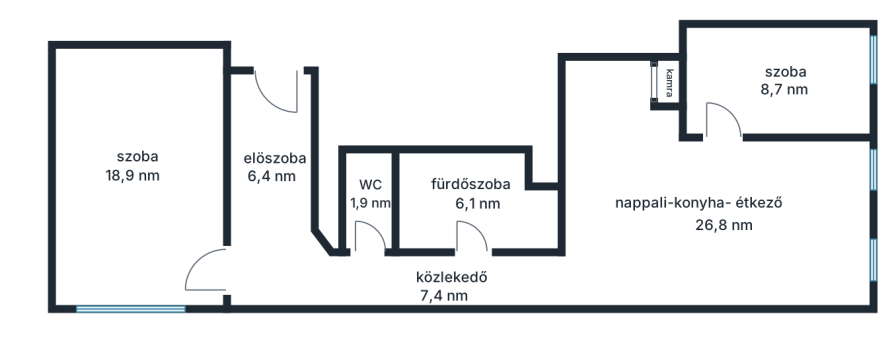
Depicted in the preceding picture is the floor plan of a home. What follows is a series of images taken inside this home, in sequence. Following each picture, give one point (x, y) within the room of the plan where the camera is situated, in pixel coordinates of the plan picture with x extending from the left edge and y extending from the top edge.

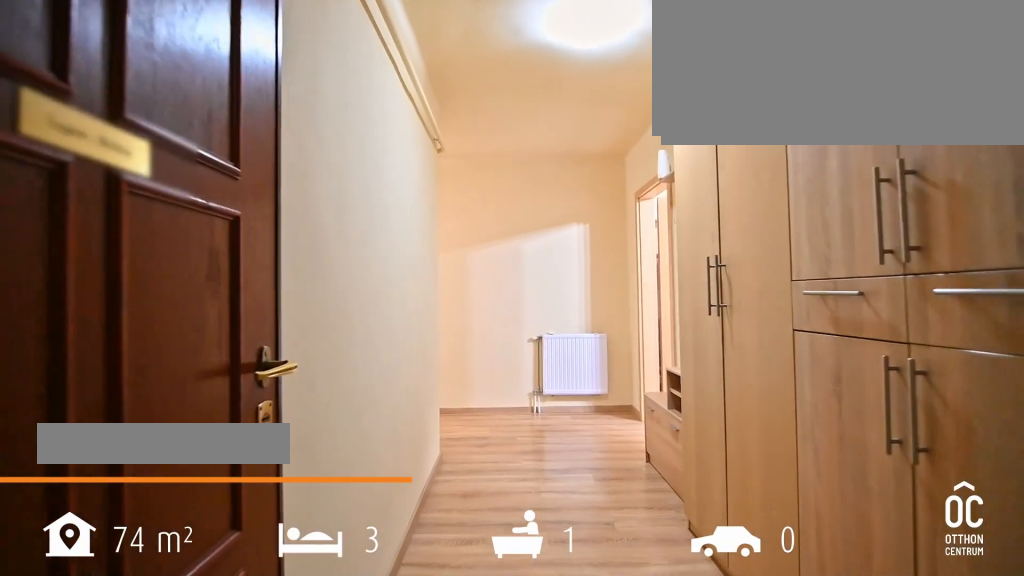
(269, 183)
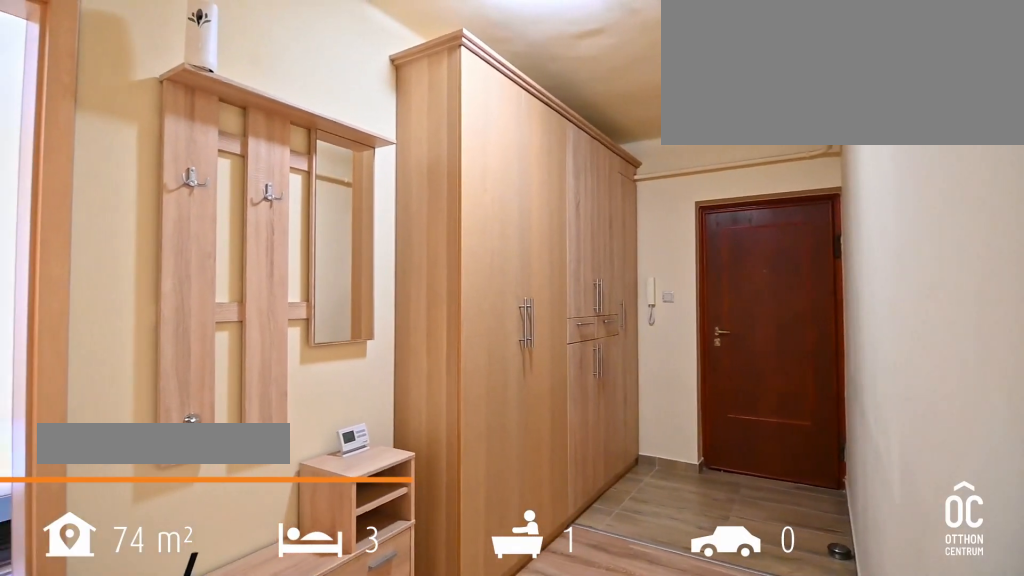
(269, 184)
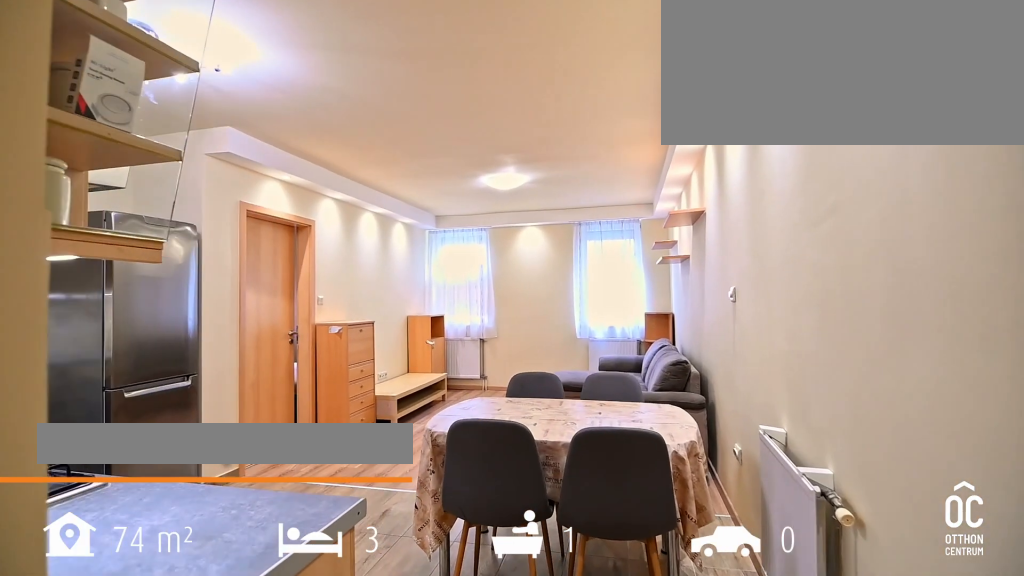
(715, 216)
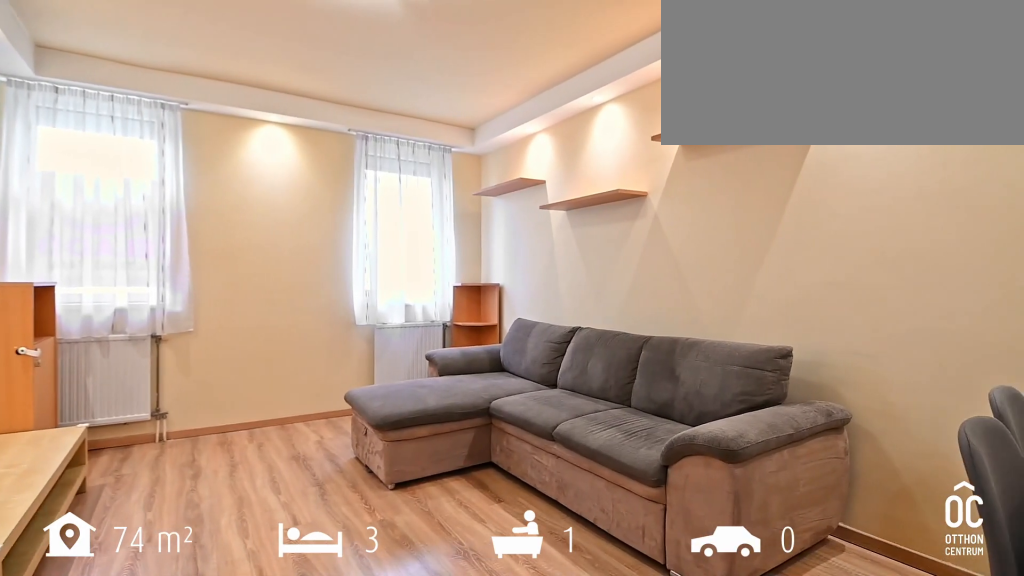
(715, 216)
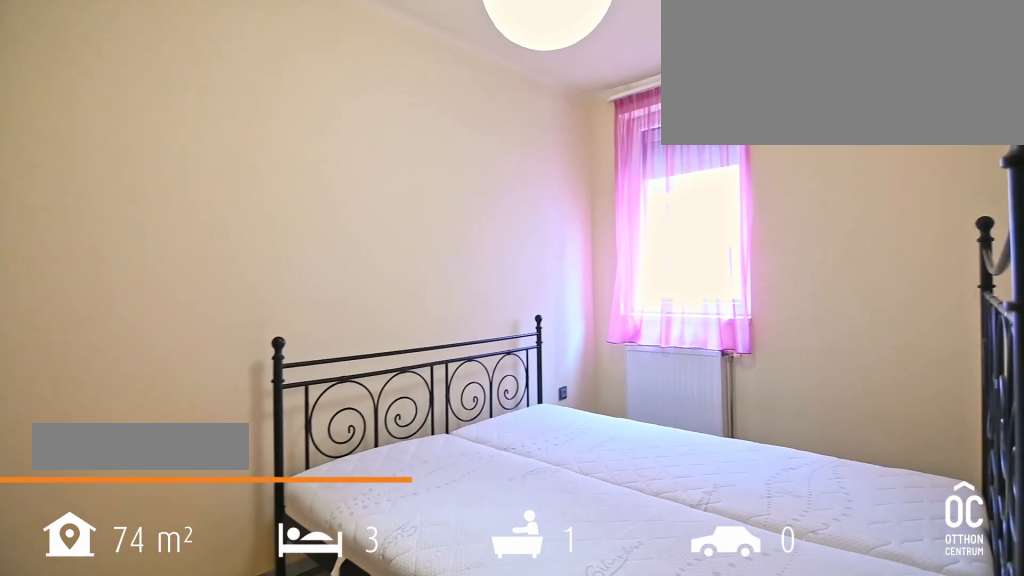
(777, 76)
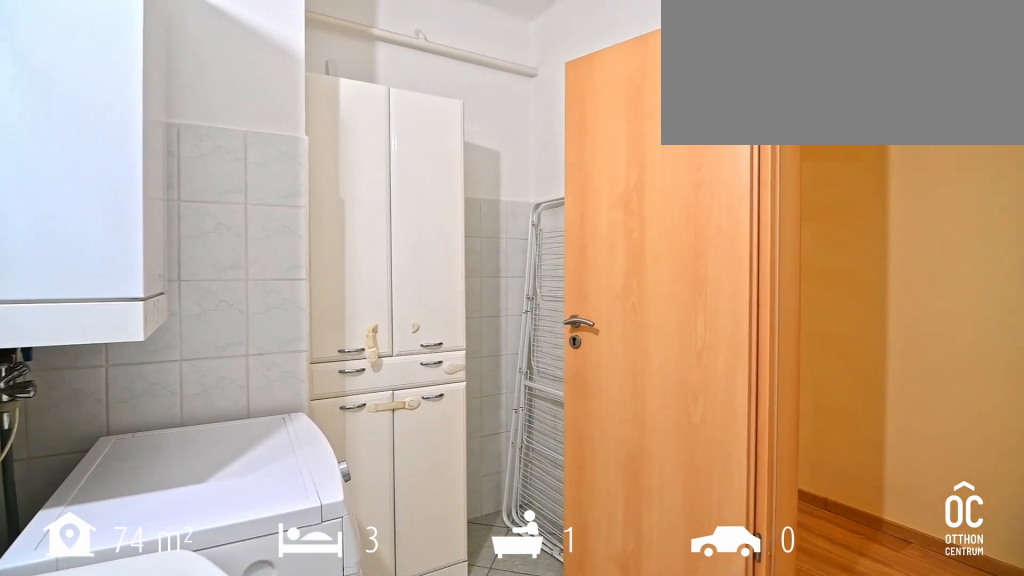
(464, 198)
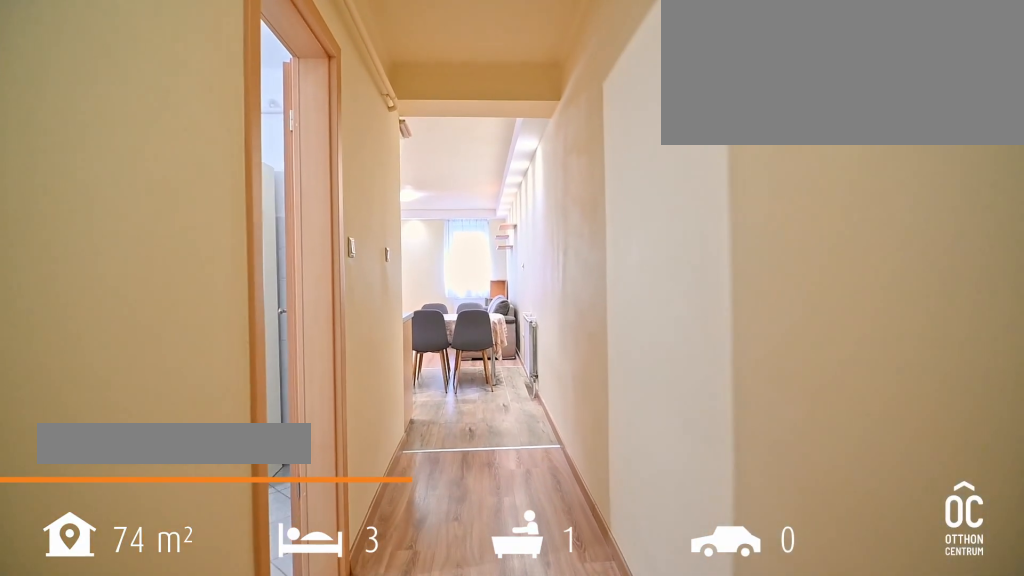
(449, 282)
